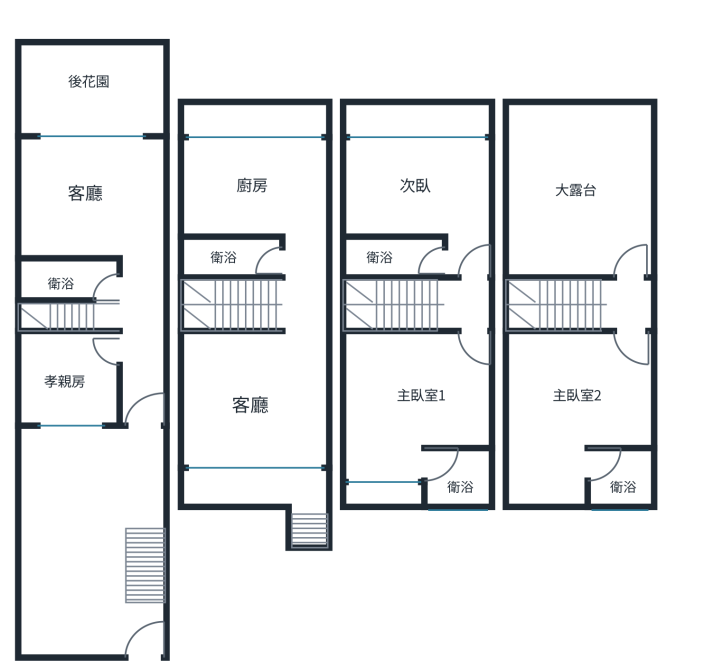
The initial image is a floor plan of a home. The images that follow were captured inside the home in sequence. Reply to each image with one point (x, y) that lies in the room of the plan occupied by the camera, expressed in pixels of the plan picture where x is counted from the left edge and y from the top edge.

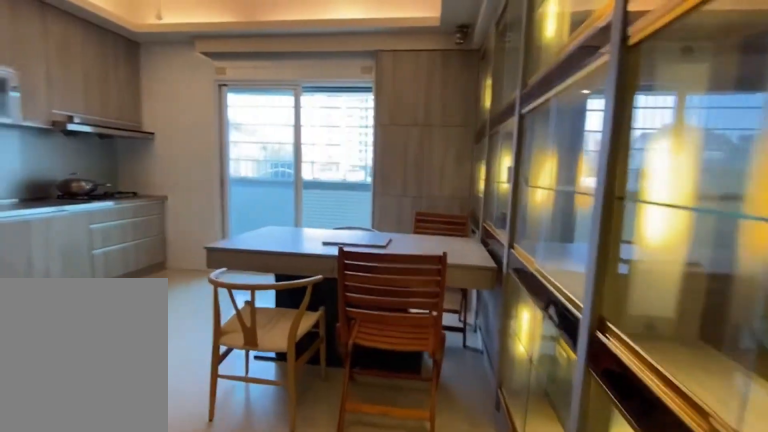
(251, 189)
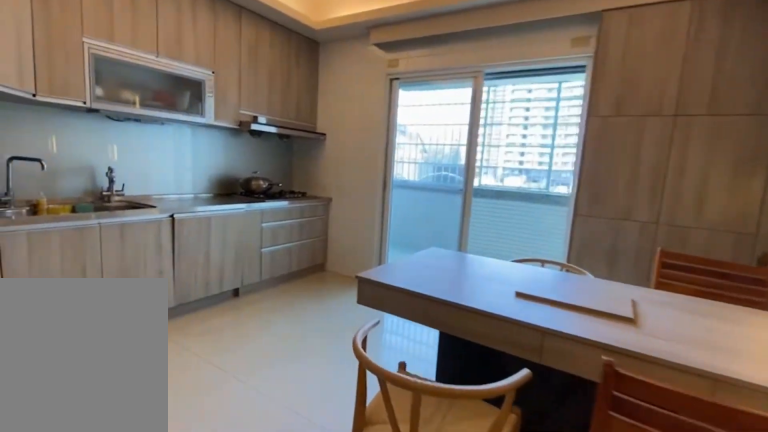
(251, 190)
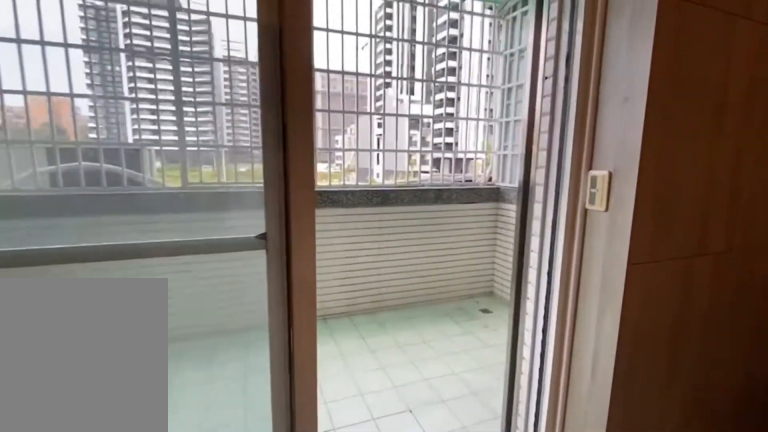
(258, 113)
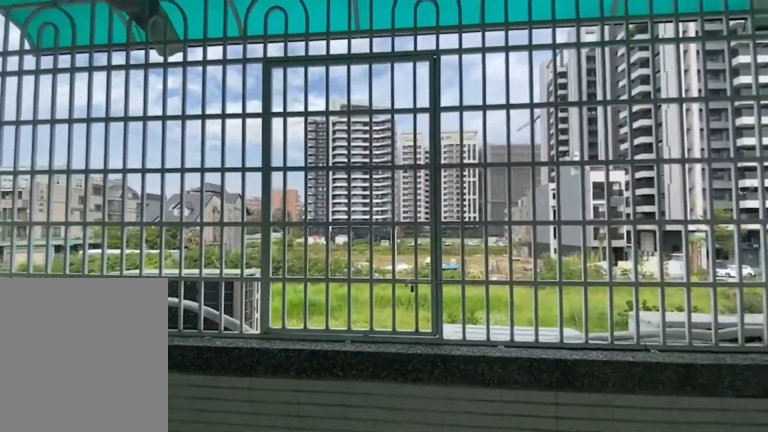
(257, 112)
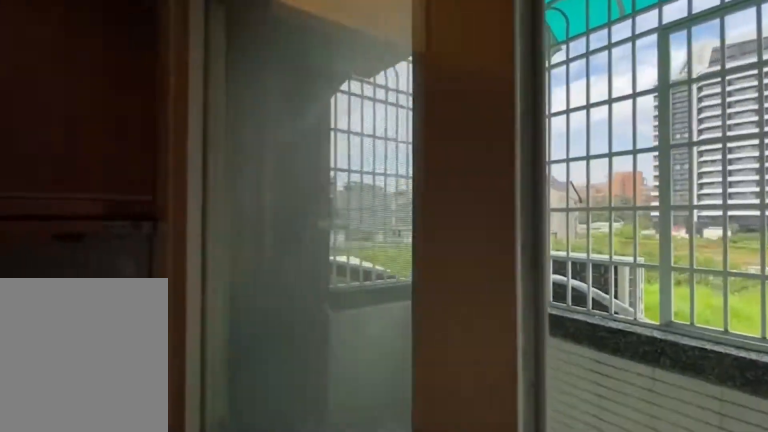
(258, 176)
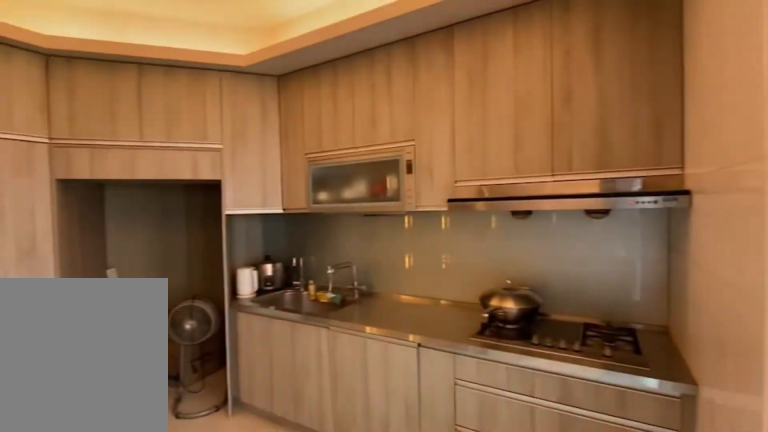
(258, 177)
